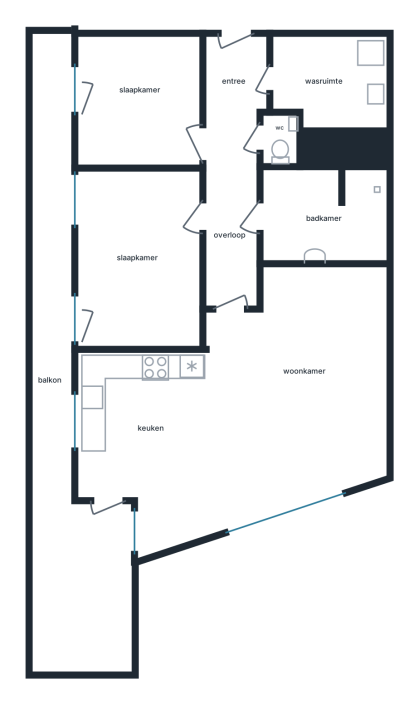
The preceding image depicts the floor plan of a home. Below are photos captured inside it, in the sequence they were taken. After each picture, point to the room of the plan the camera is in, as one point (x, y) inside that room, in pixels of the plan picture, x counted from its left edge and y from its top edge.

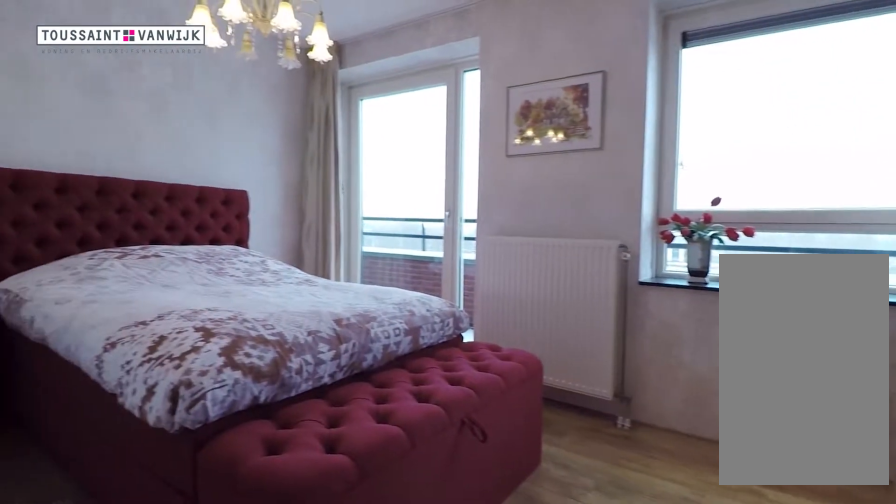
(141, 260)
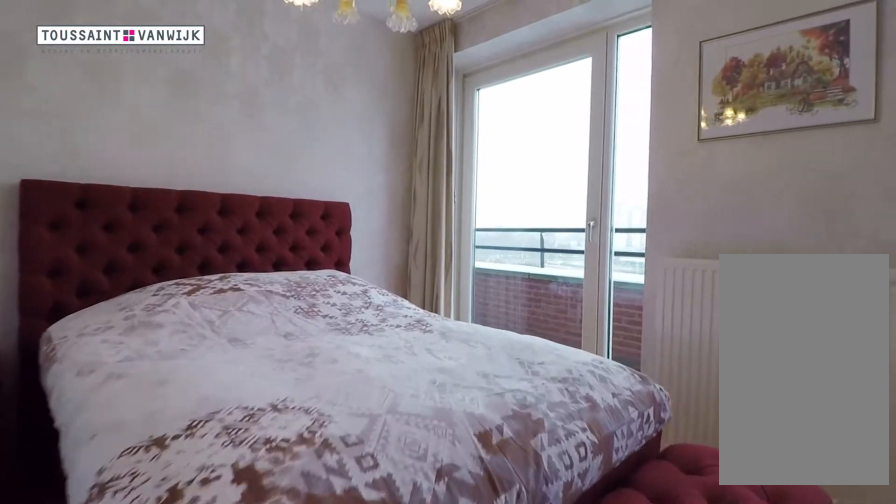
(141, 260)
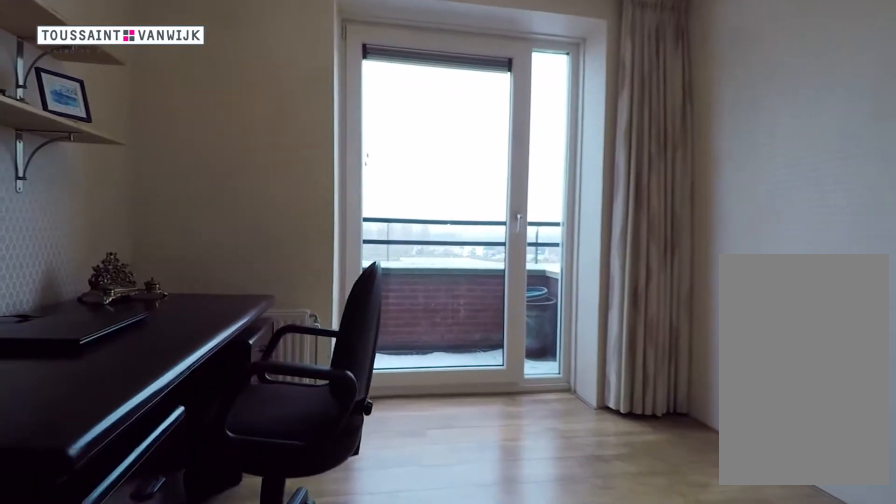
(141, 101)
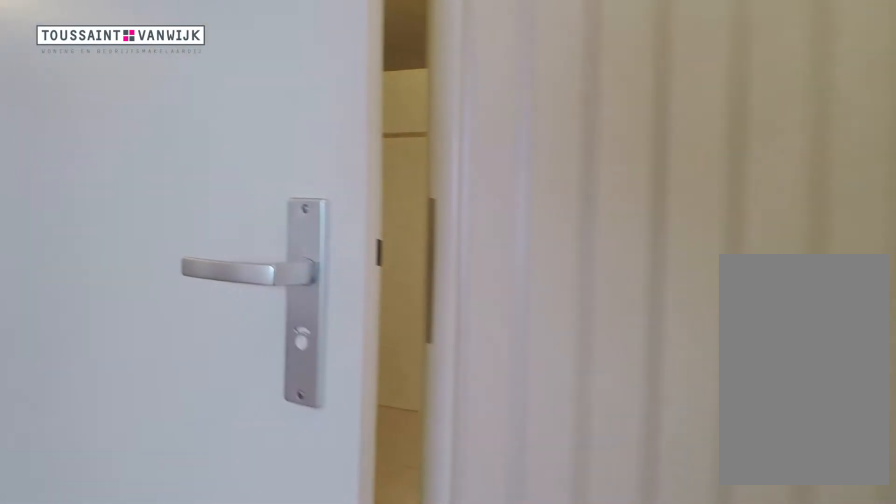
(232, 167)
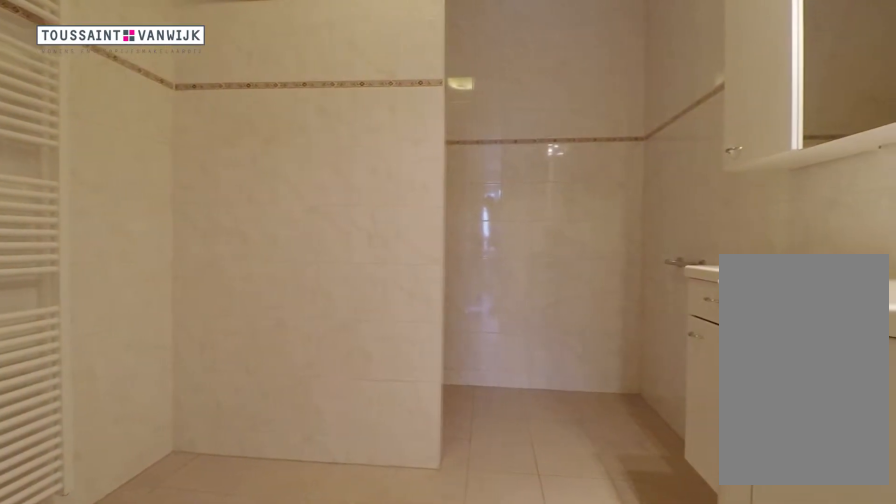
(323, 216)
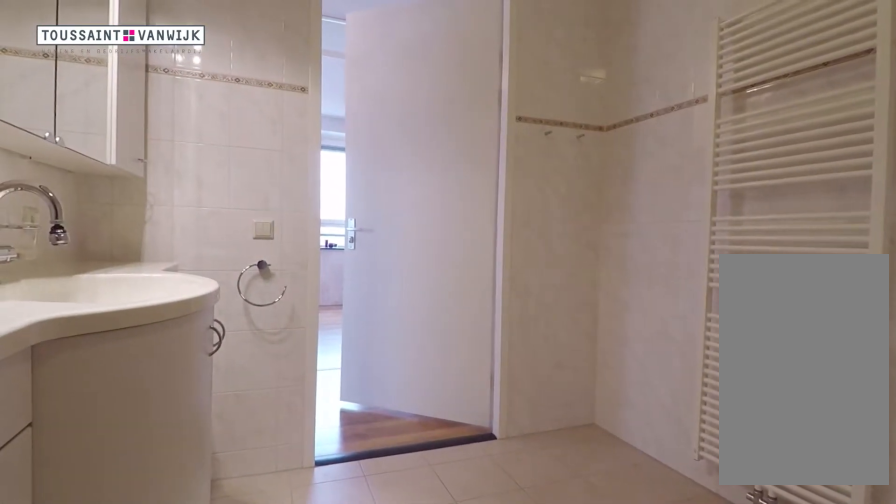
(323, 216)
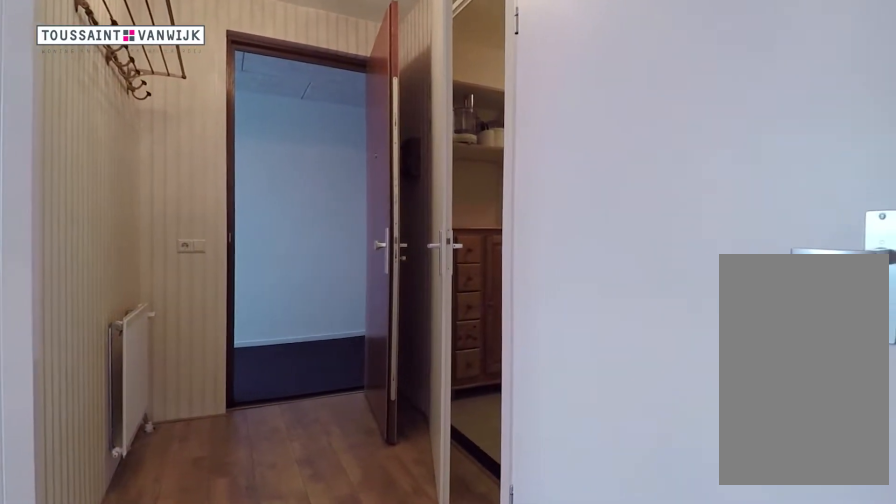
(232, 166)
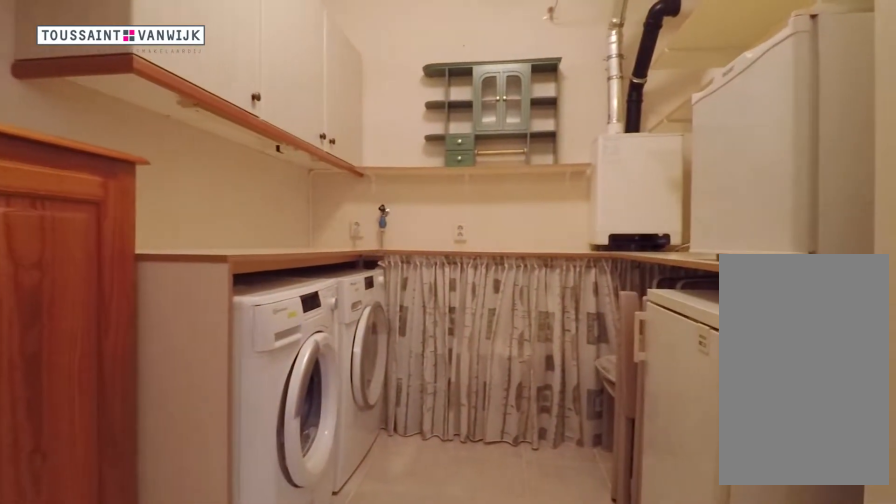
(332, 82)
